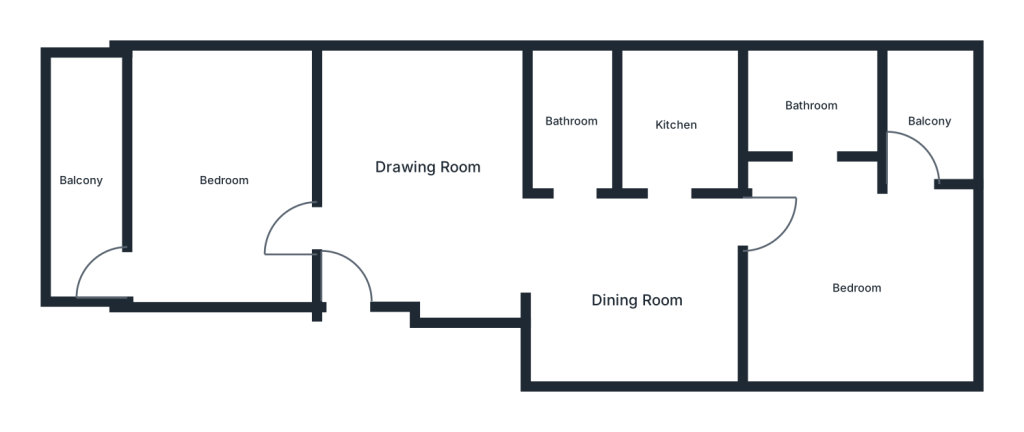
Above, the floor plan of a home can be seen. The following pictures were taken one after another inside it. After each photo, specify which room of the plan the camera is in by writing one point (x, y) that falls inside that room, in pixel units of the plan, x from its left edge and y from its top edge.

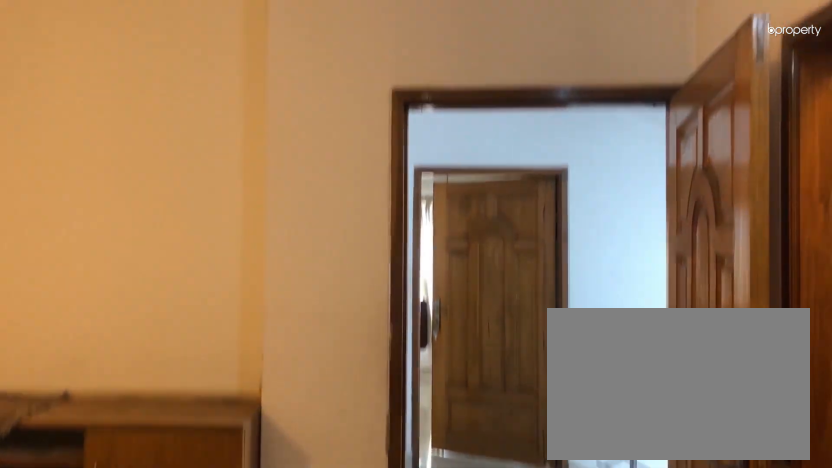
(431, 165)
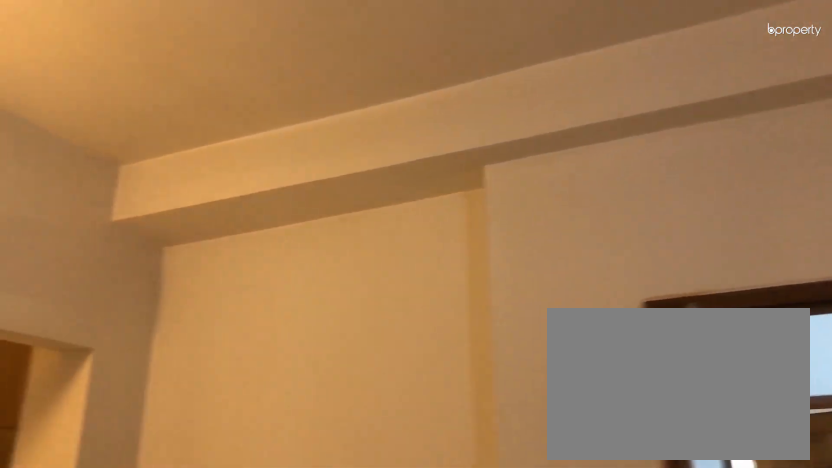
(431, 165)
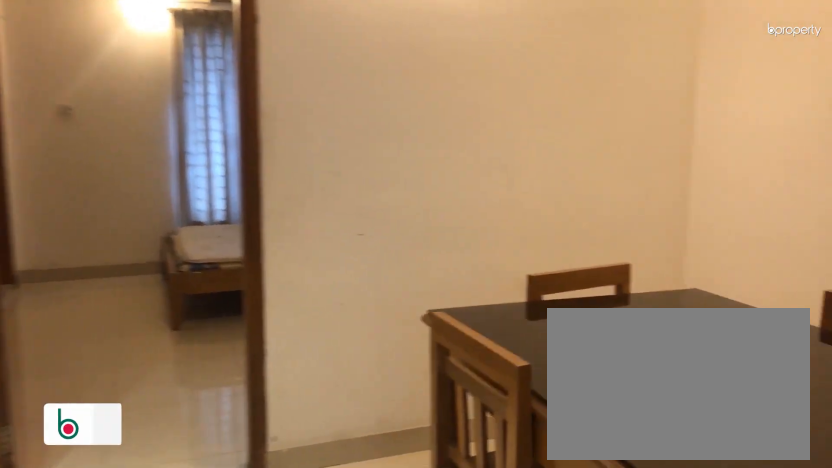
(626, 291)
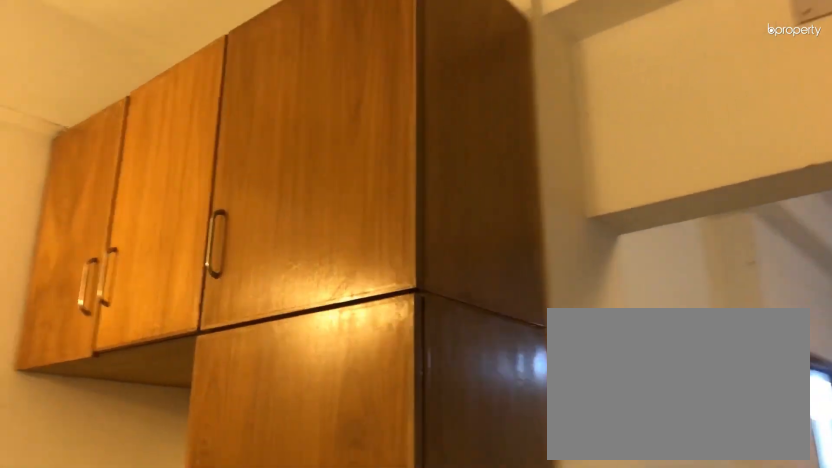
(632, 298)
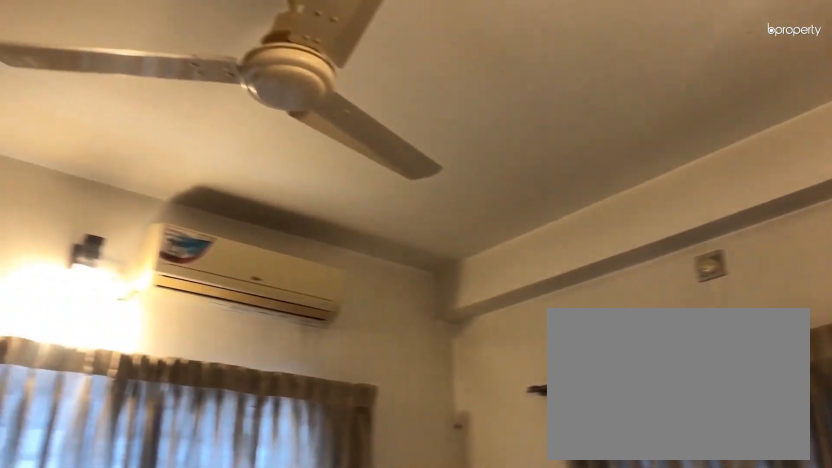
(221, 177)
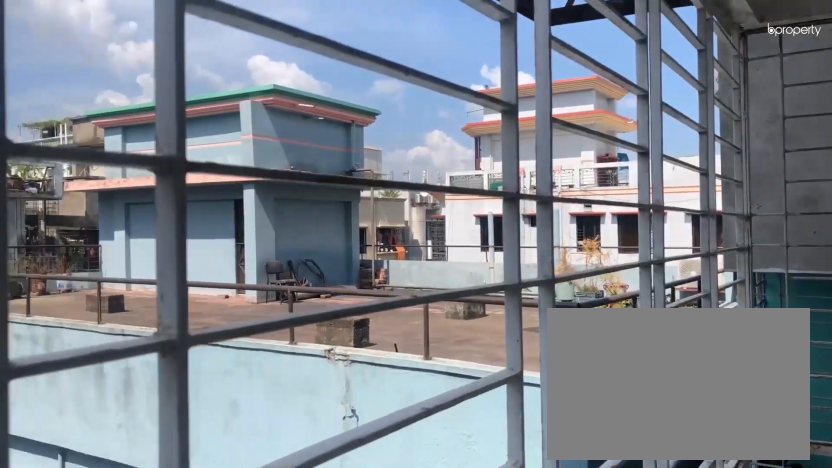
(80, 178)
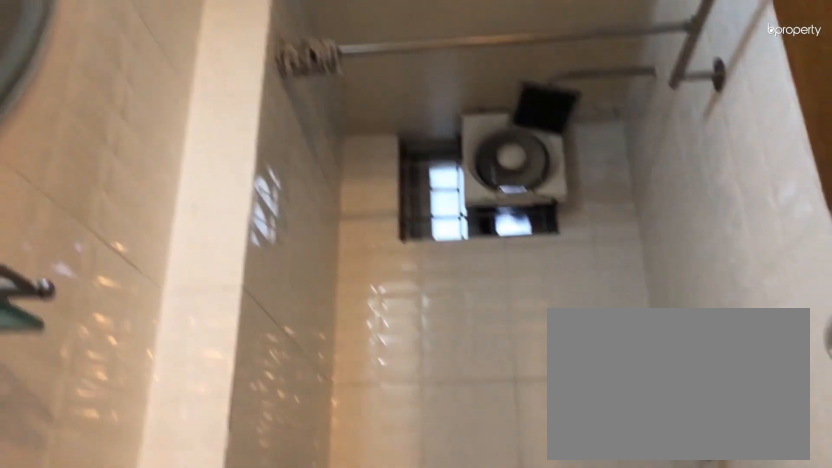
(572, 120)
